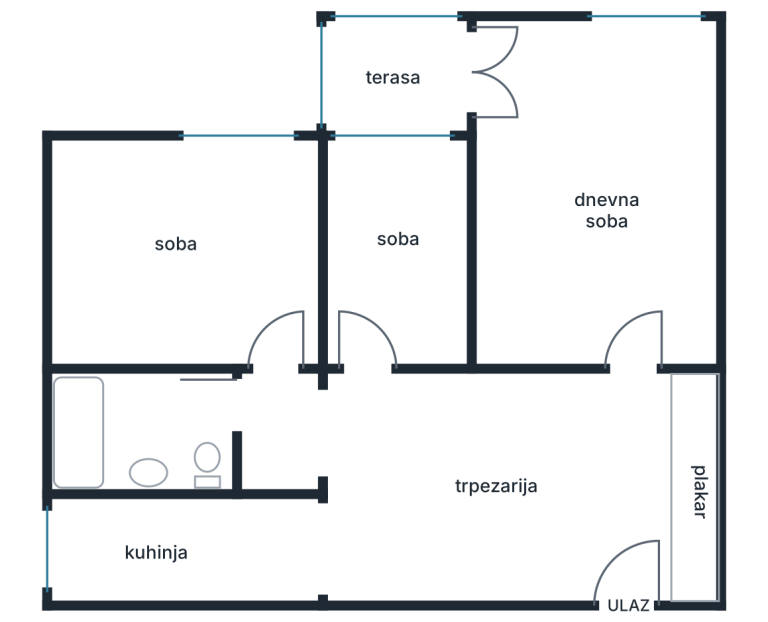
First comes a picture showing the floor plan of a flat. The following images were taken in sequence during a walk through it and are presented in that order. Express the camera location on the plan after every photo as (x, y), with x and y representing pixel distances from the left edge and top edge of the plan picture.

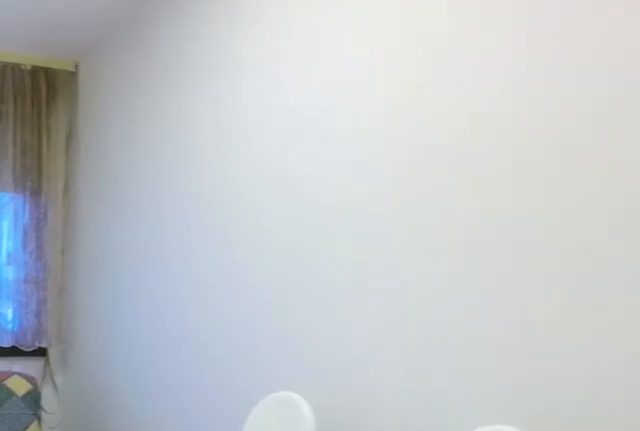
(367, 344)
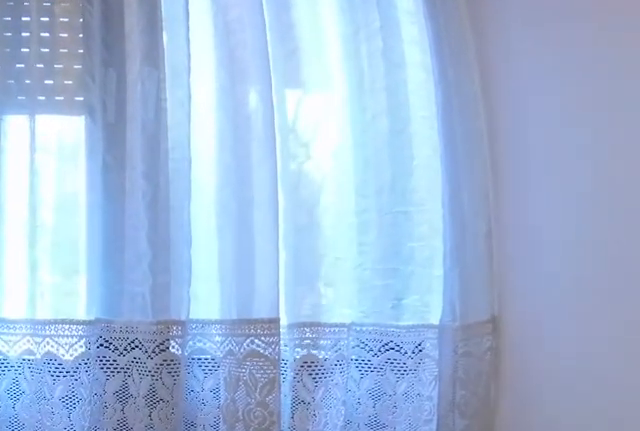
(287, 218)
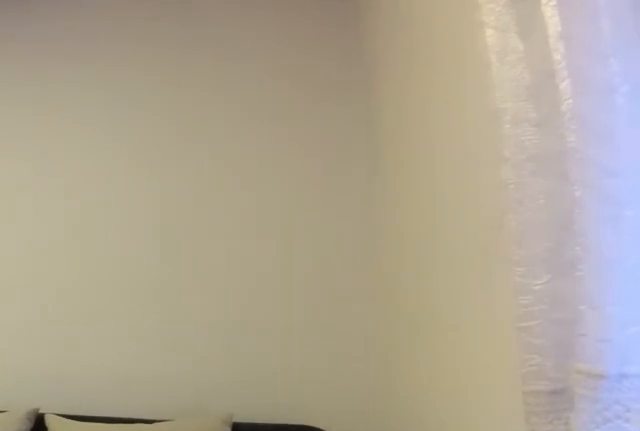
(252, 159)
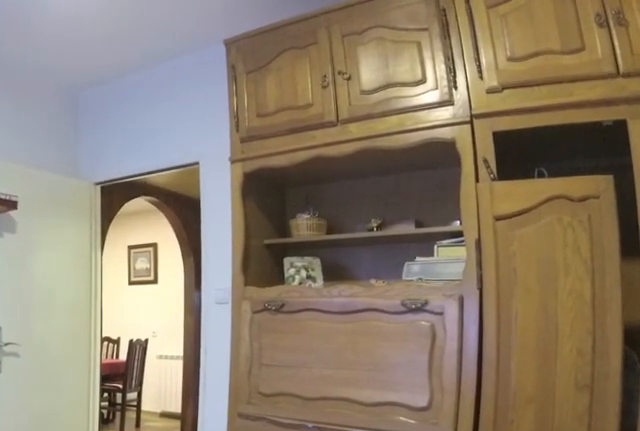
(196, 196)
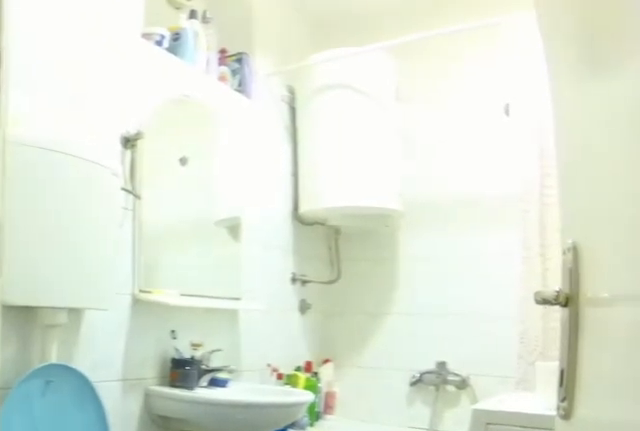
(276, 370)
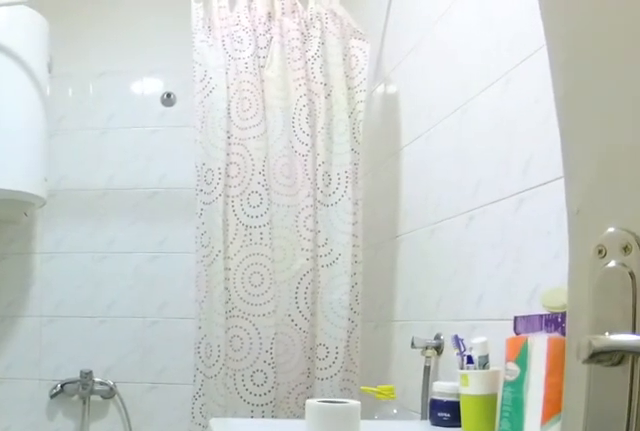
(252, 406)
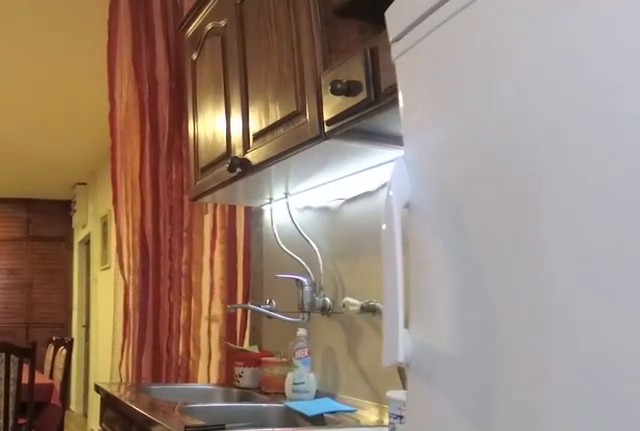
(168, 544)
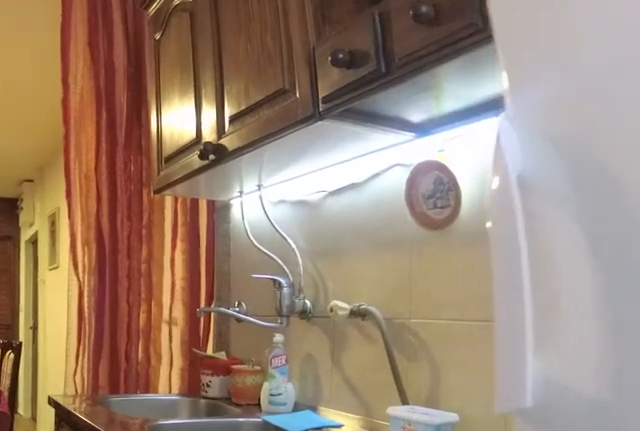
(186, 545)
